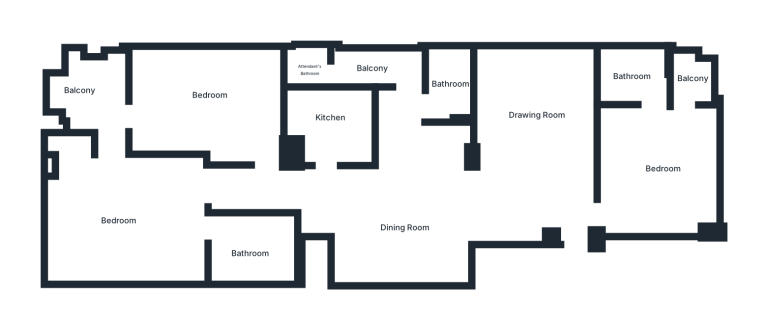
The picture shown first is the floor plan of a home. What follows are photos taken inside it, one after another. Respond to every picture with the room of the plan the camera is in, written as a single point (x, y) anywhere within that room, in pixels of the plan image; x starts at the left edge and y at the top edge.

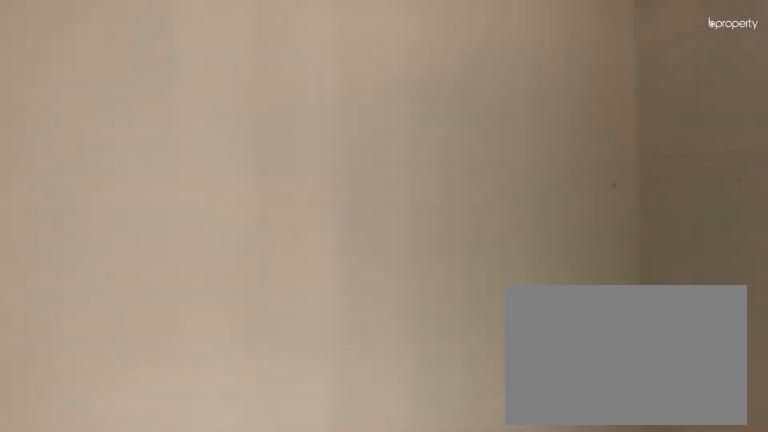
(533, 108)
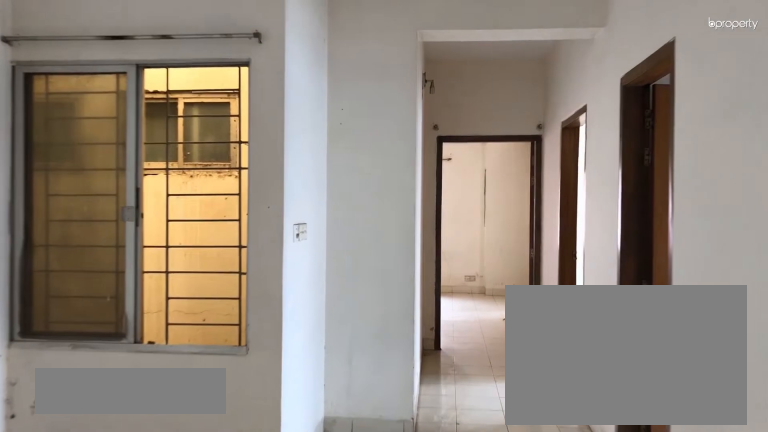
(399, 228)
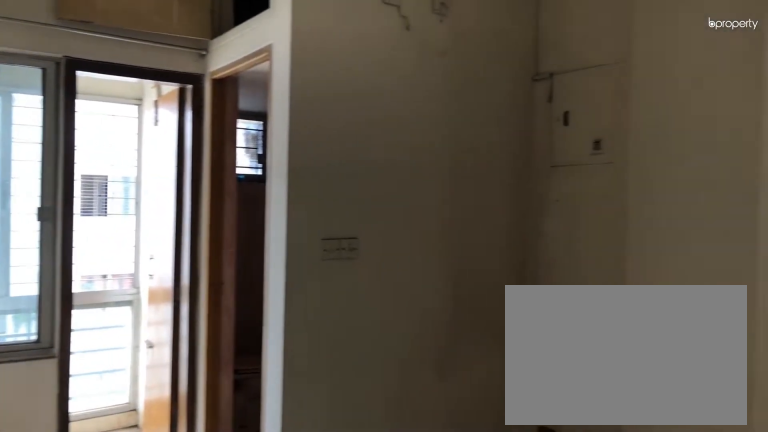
(399, 228)
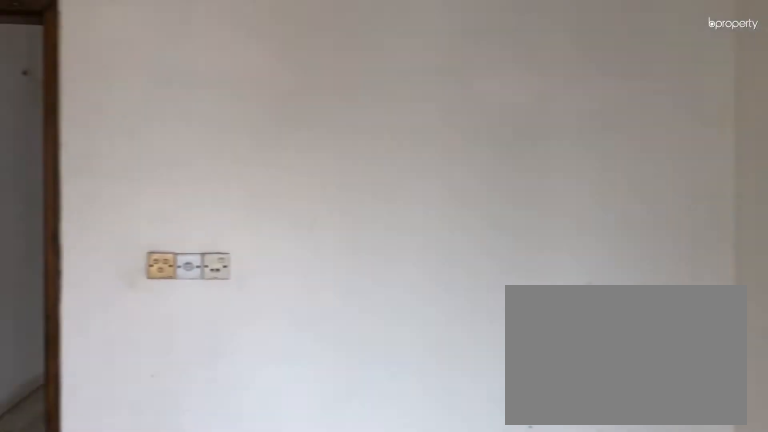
(659, 165)
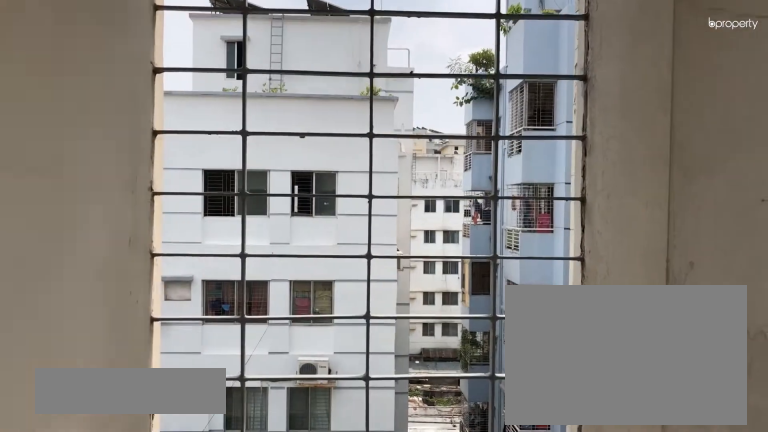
(691, 77)
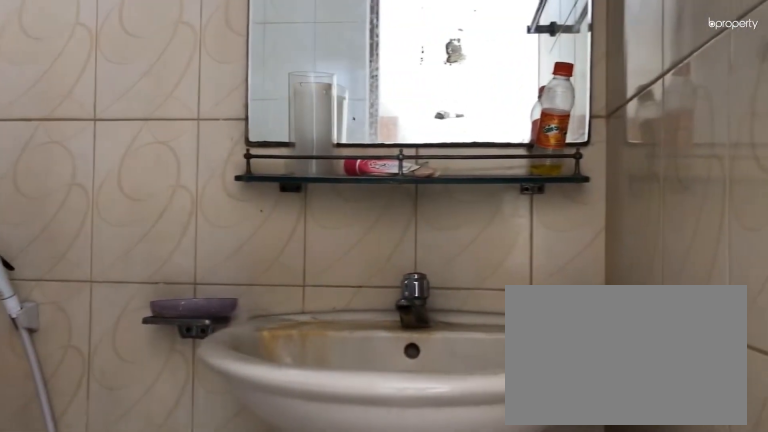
(628, 77)
